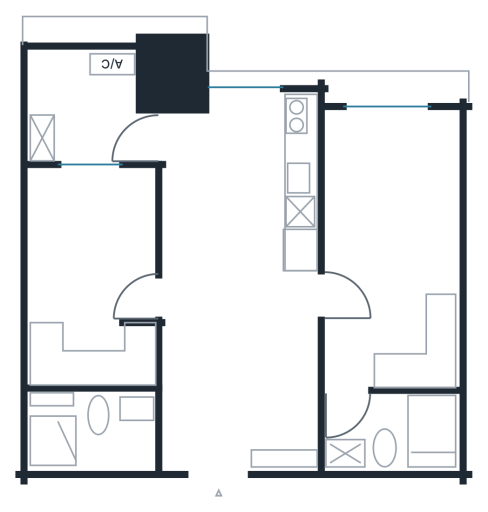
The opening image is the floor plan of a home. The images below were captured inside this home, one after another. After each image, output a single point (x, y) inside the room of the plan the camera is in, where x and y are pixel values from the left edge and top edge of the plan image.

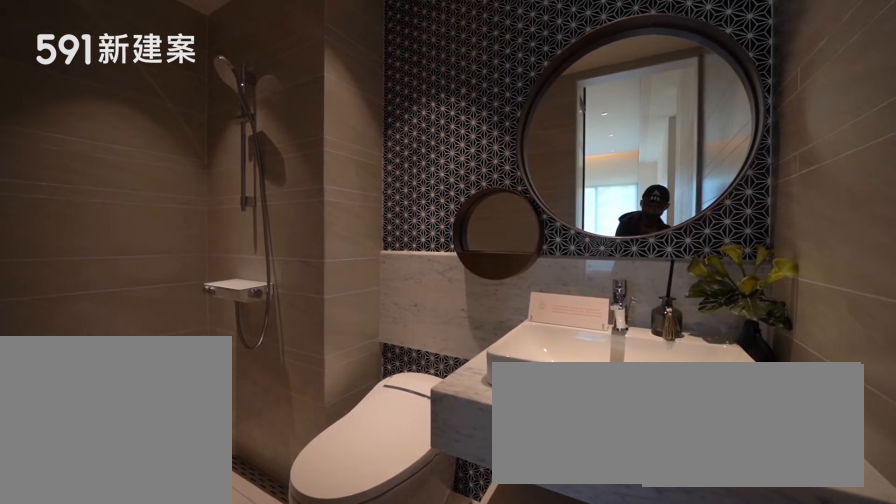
(392, 428)
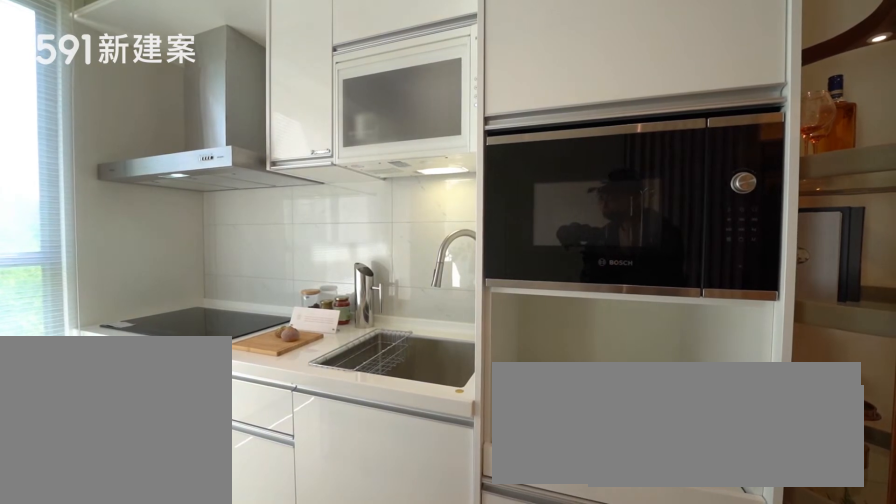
(289, 184)
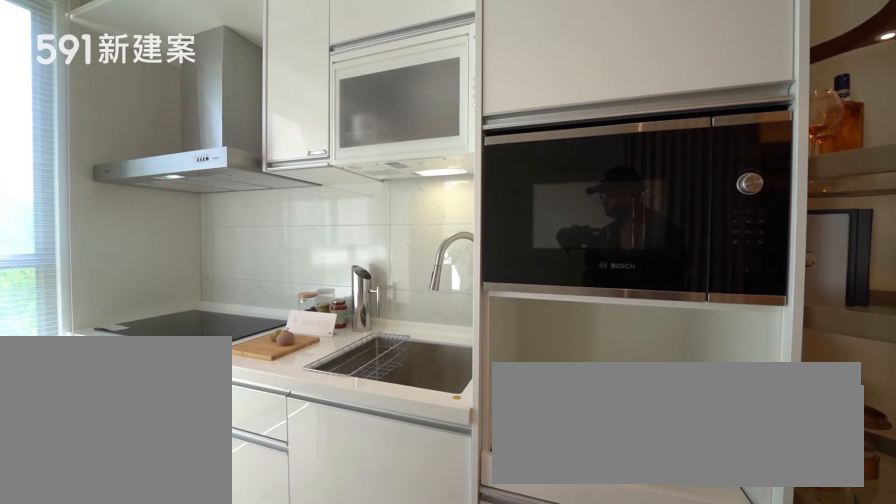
(289, 184)
